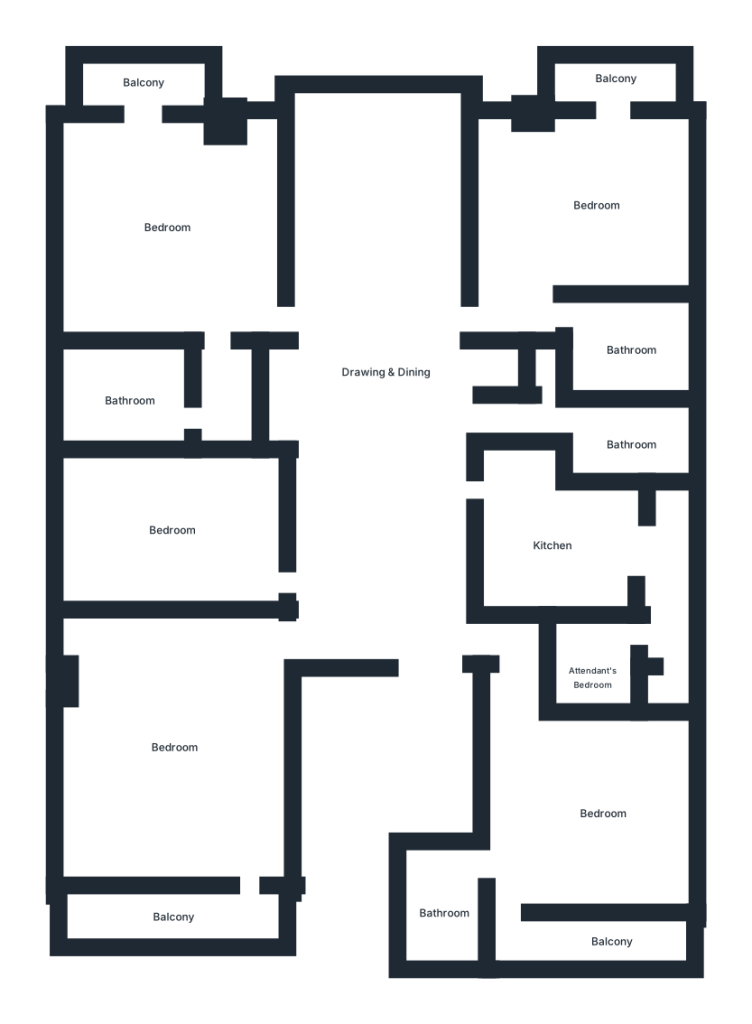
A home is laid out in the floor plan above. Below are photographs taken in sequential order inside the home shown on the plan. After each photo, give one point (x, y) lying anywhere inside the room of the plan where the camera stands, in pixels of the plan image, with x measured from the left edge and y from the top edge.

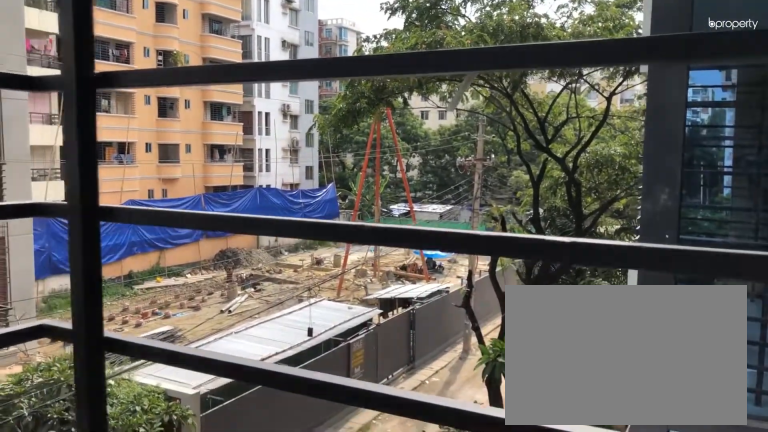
(138, 77)
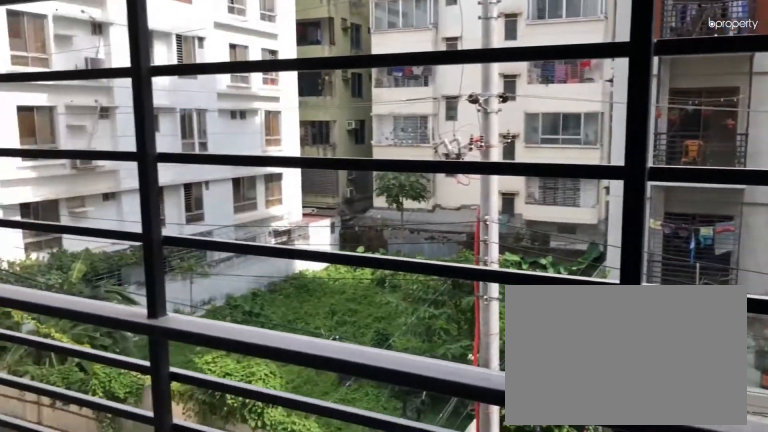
(138, 77)
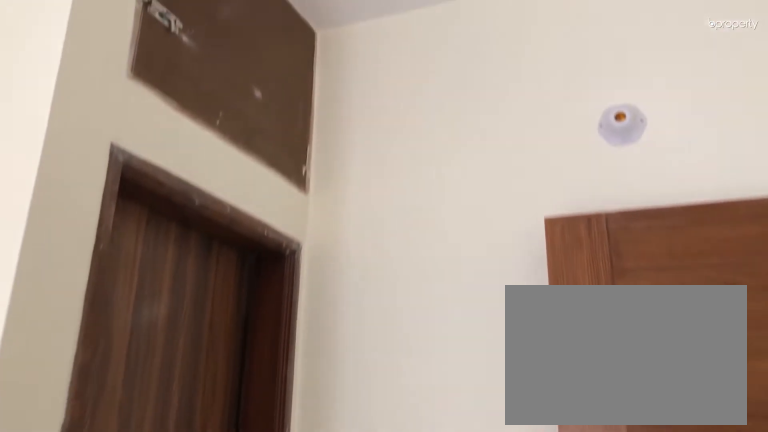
(592, 194)
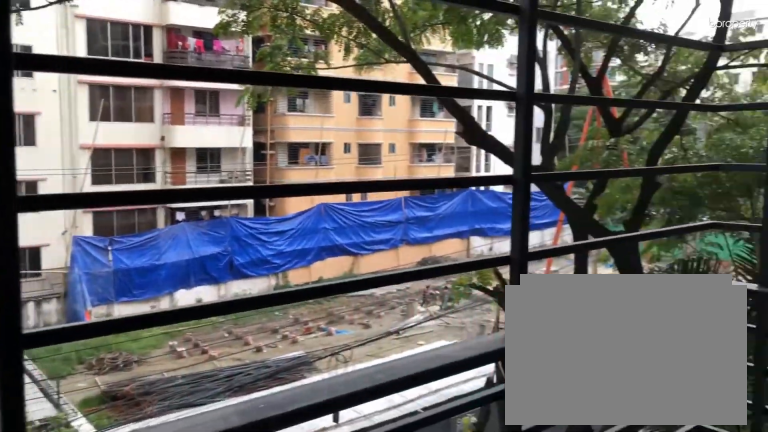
(611, 82)
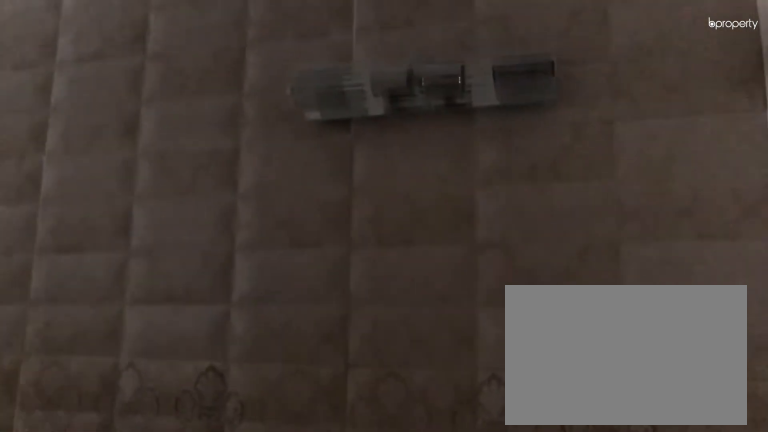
(629, 437)
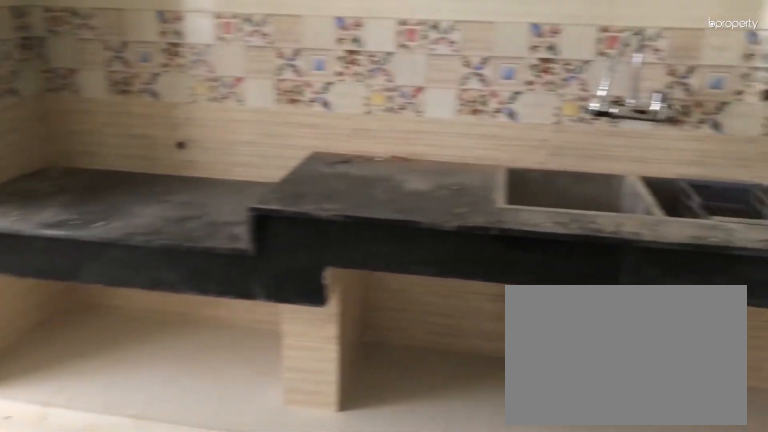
(564, 548)
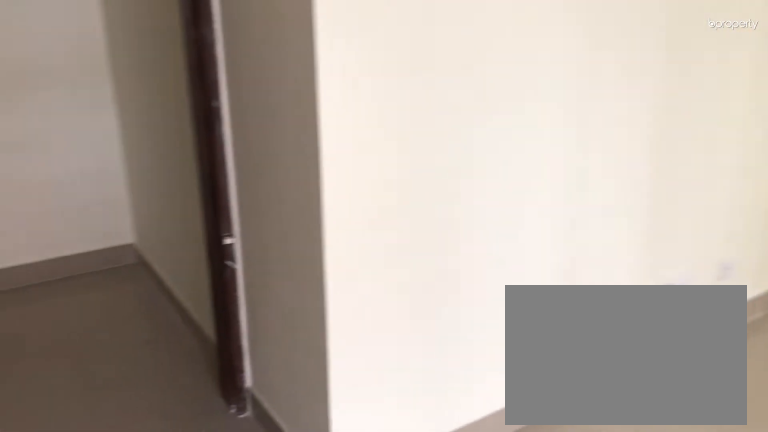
(597, 815)
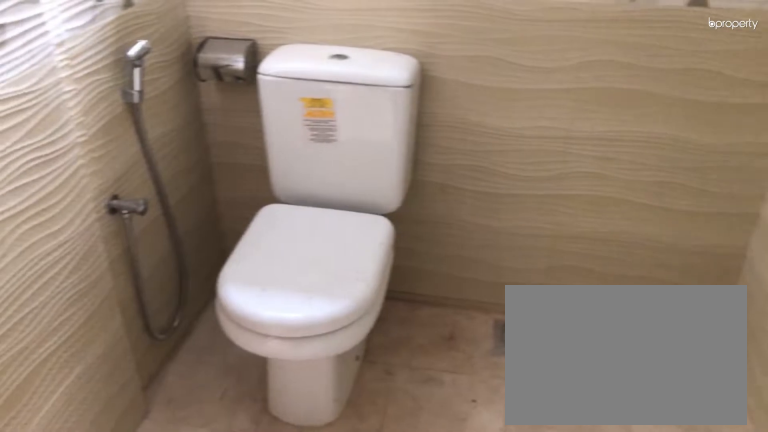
(440, 912)
